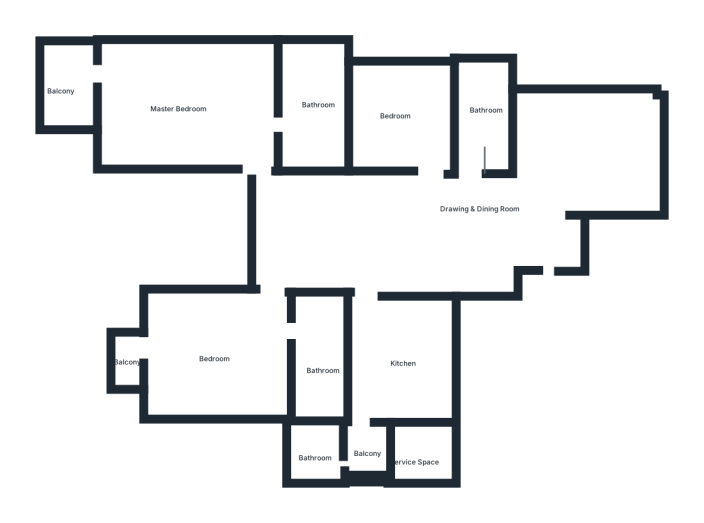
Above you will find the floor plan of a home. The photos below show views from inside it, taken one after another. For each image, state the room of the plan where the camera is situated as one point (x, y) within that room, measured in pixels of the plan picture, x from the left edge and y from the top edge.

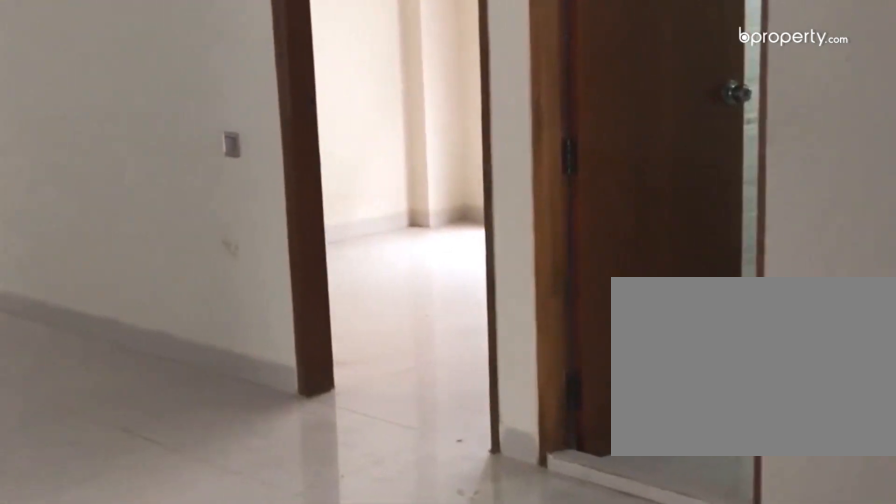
(467, 229)
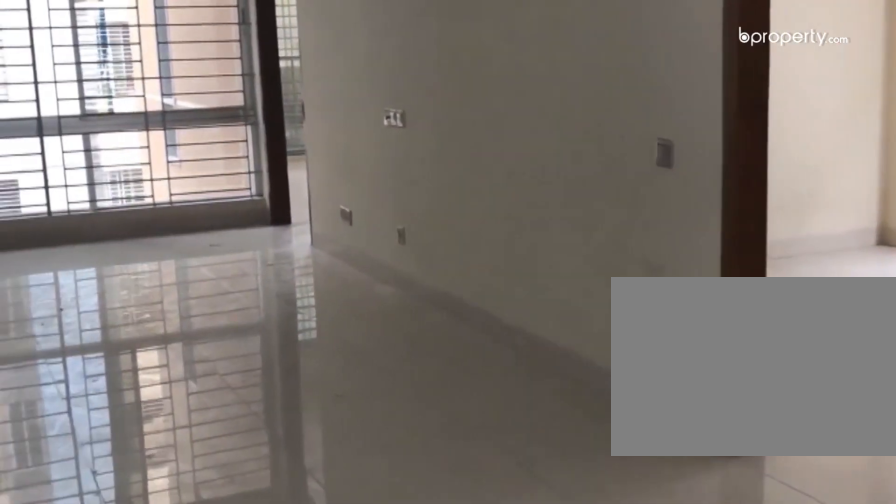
(467, 229)
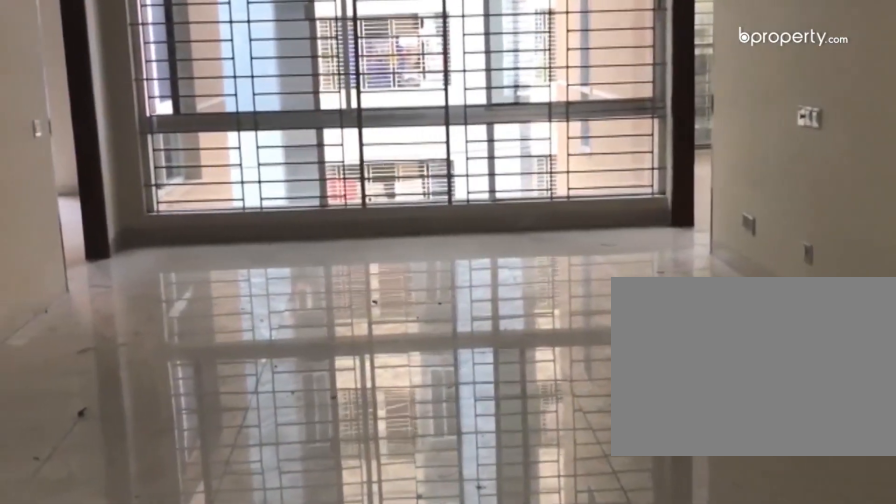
(467, 229)
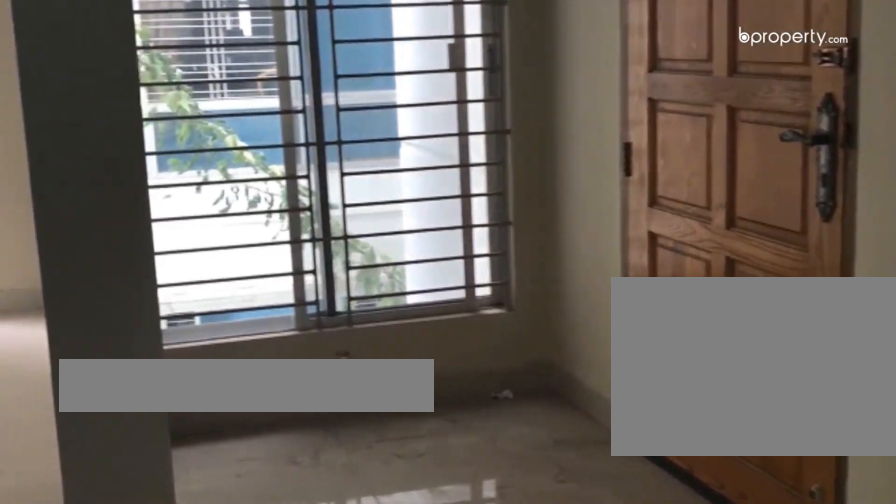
(467, 229)
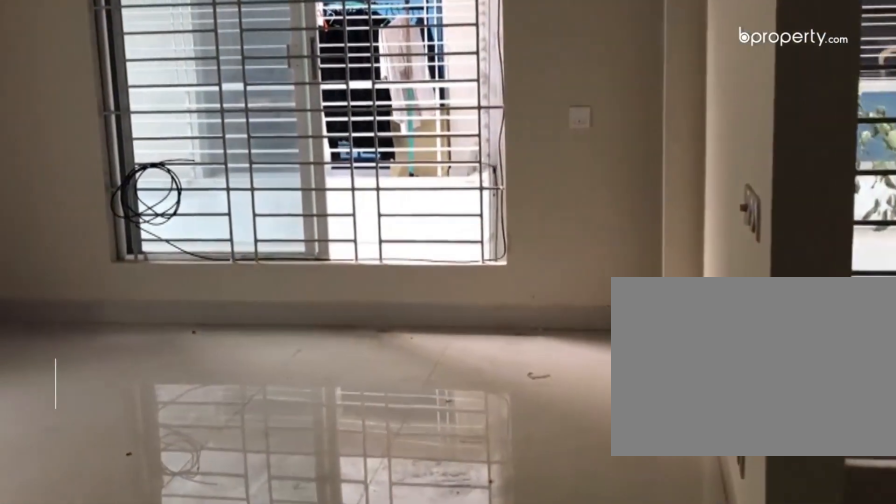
(581, 155)
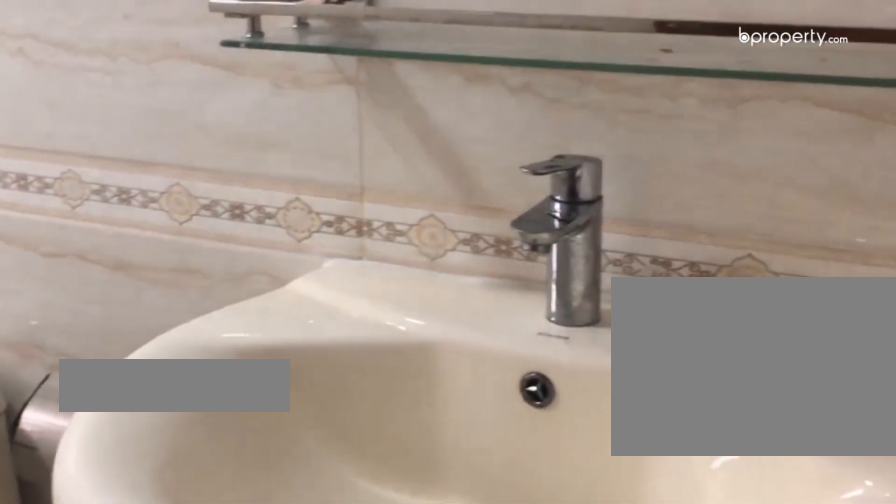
(479, 131)
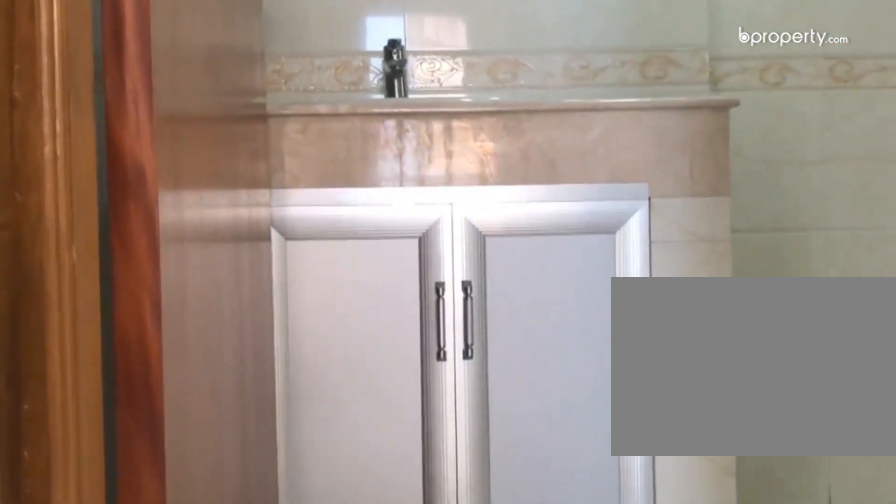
(318, 346)
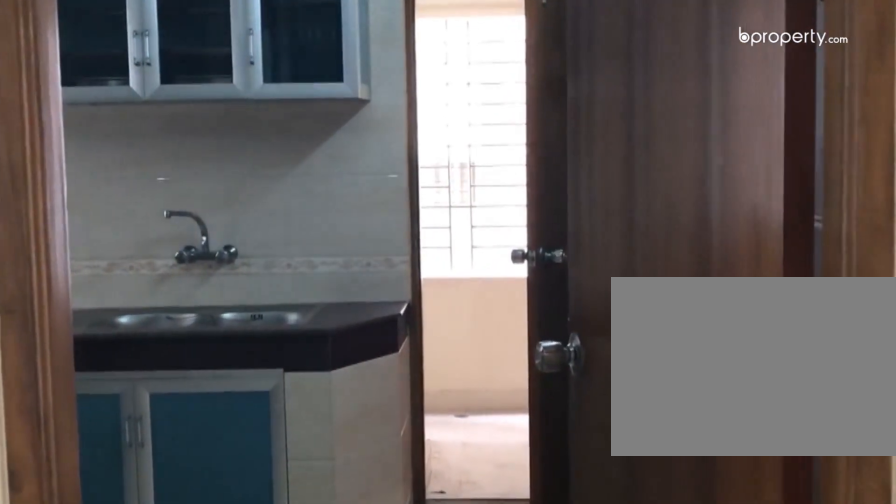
(398, 357)
